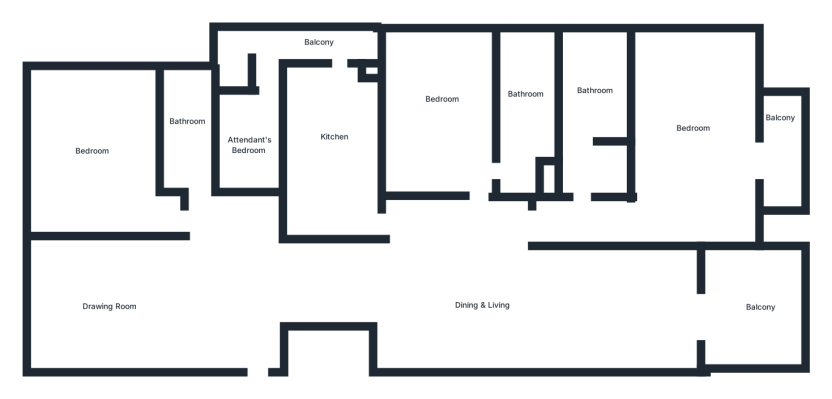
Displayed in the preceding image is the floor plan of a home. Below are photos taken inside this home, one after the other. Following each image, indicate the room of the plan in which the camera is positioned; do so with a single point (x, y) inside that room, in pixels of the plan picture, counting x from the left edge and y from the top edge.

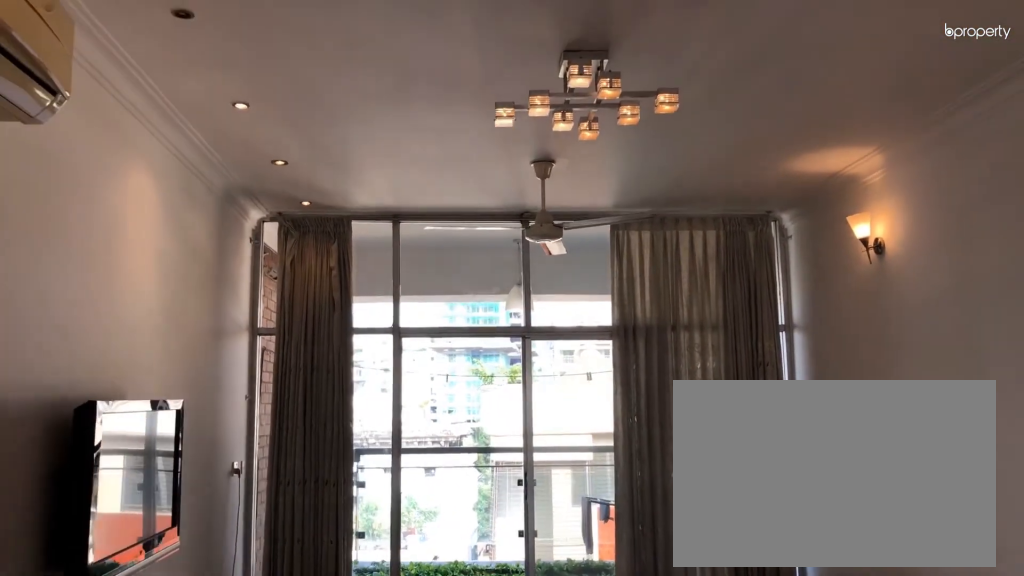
(599, 302)
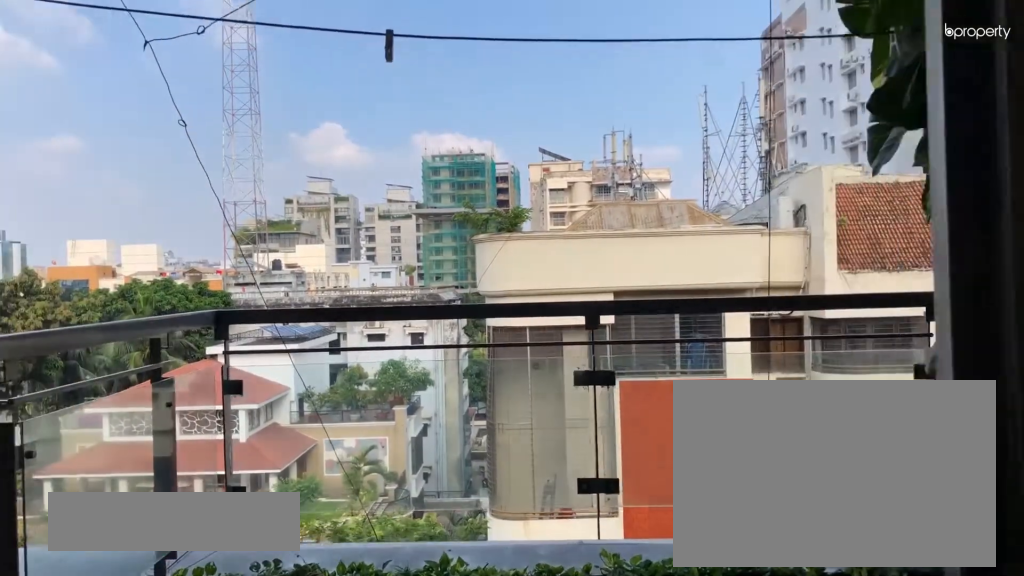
(725, 312)
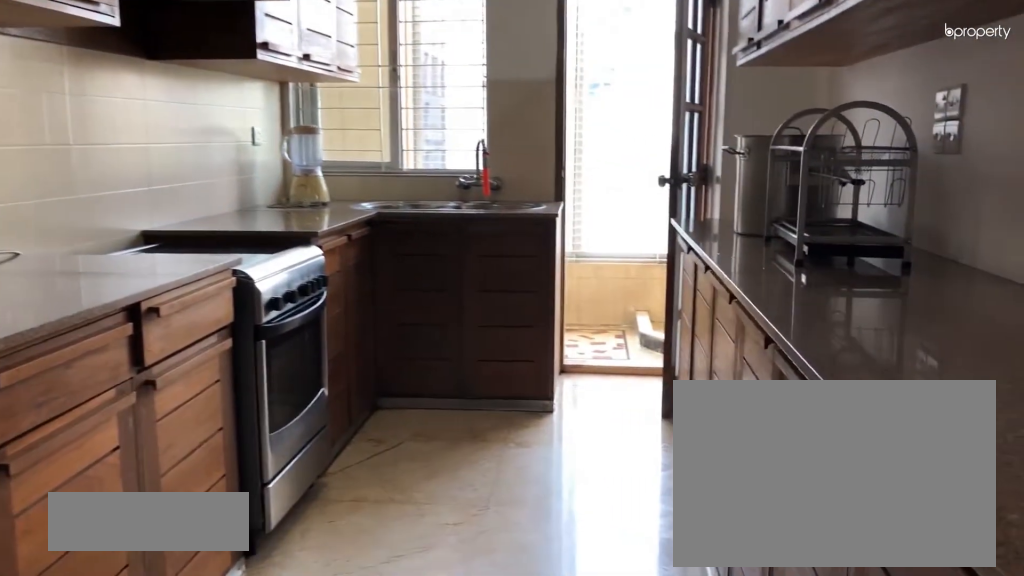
(327, 151)
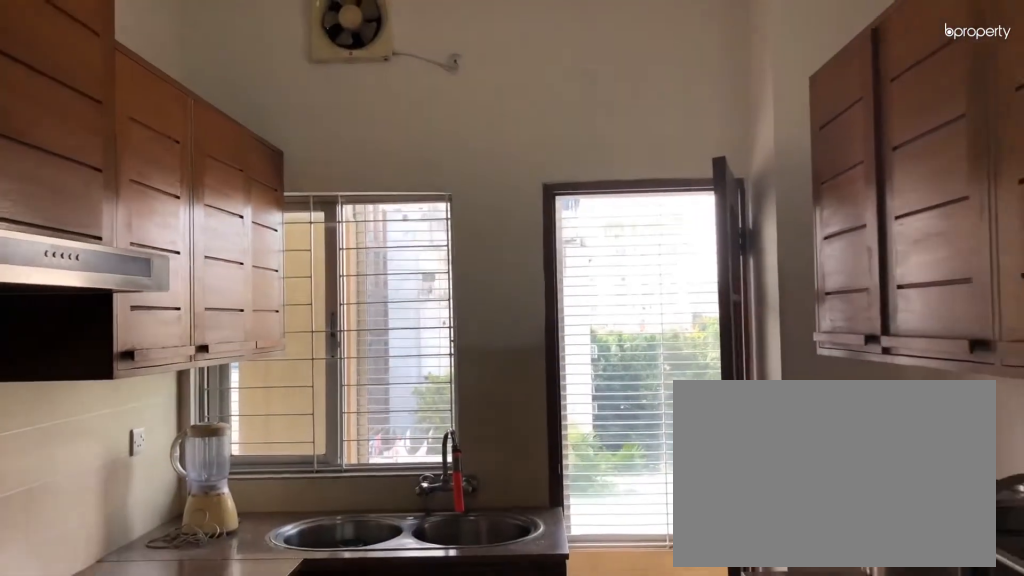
(326, 151)
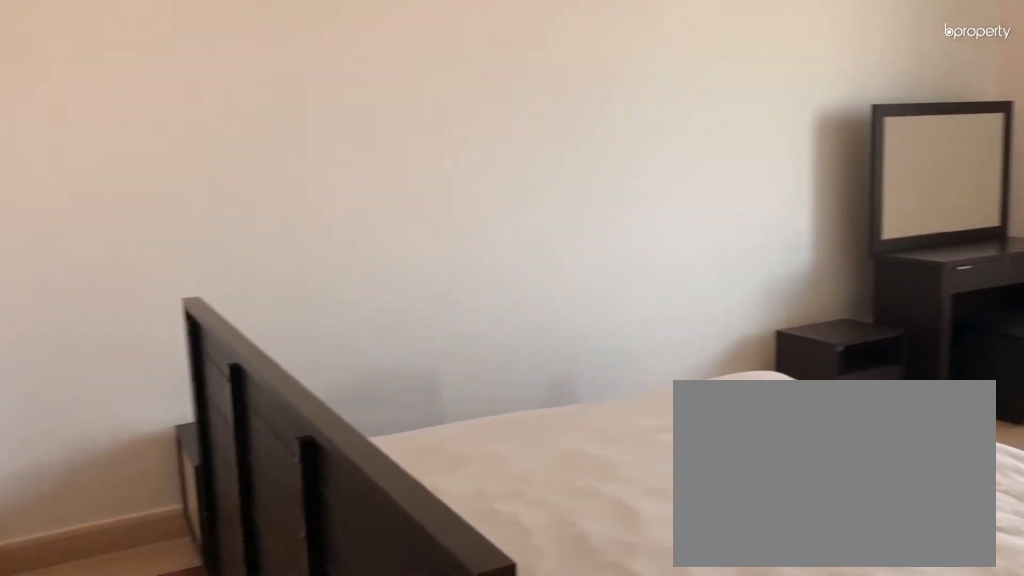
(438, 103)
